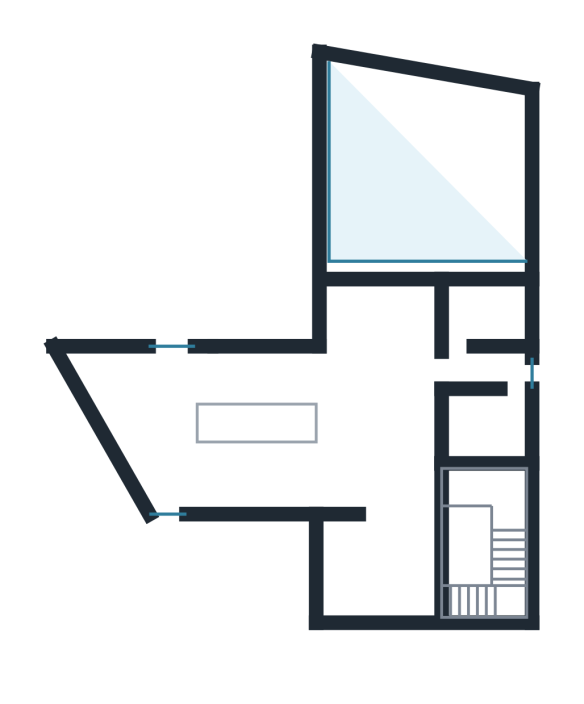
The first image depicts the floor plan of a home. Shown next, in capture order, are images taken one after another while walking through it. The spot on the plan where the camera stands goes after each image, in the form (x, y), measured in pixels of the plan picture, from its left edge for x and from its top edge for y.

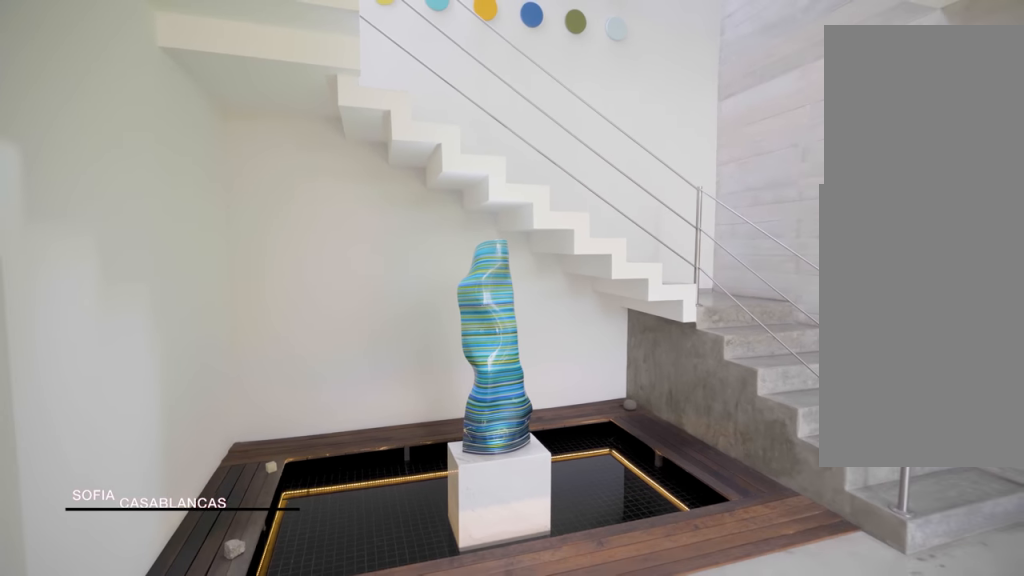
(401, 564)
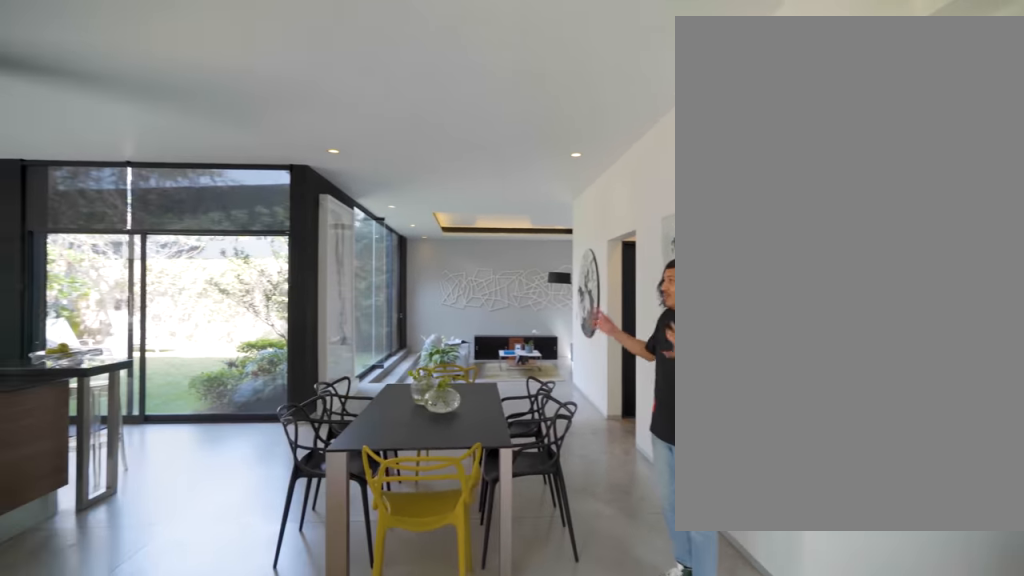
(403, 571)
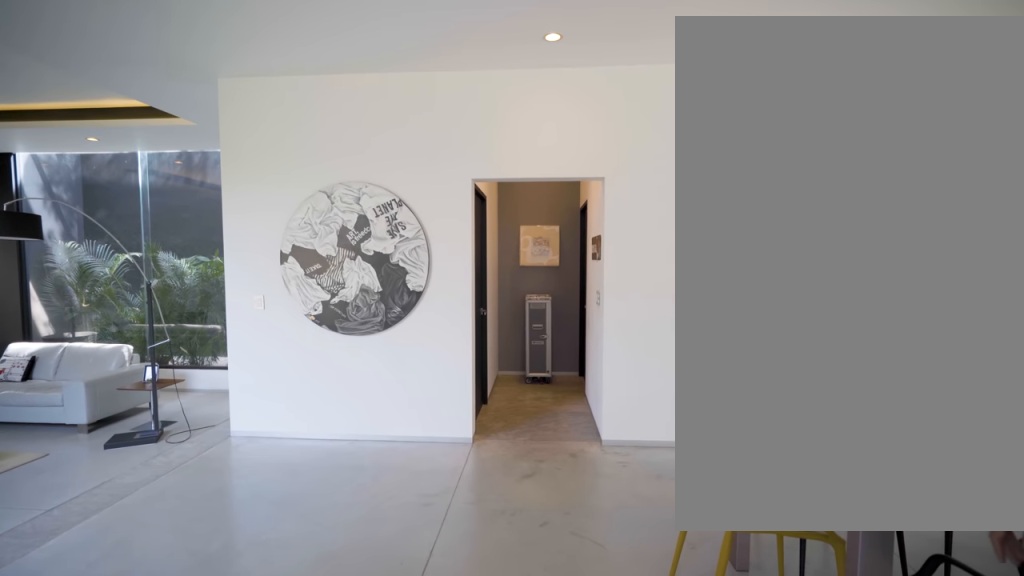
(319, 382)
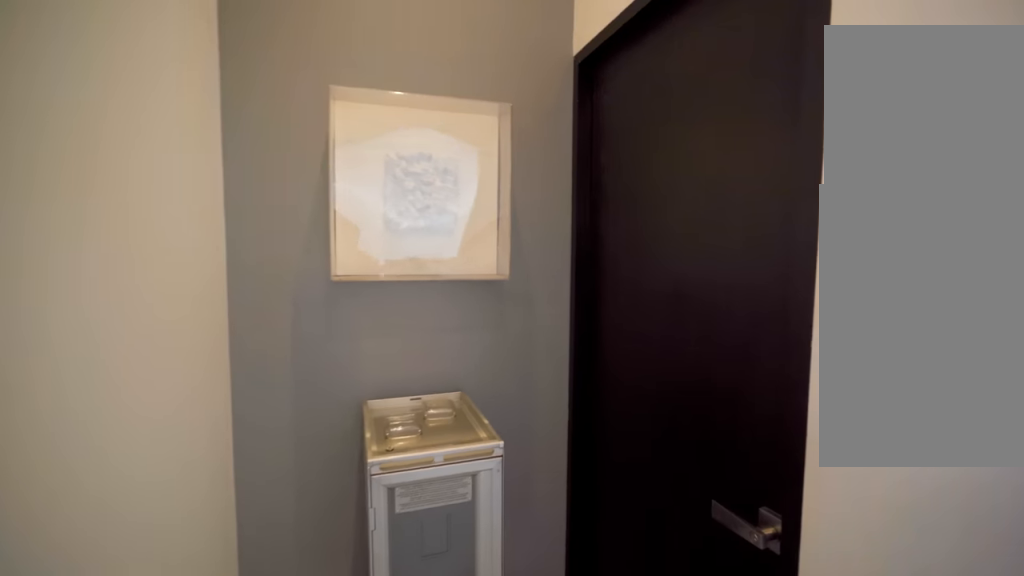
(458, 361)
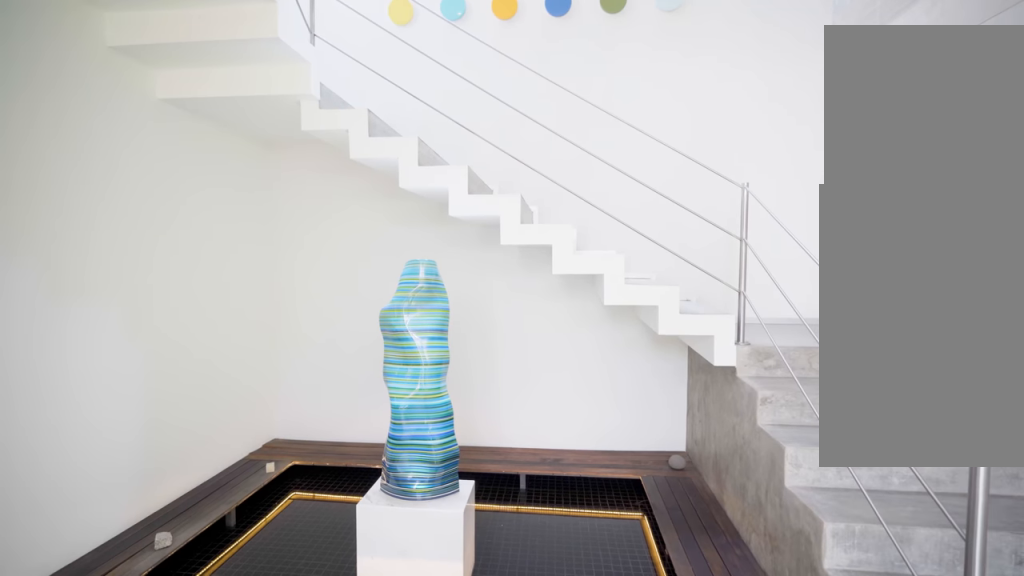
(381, 489)
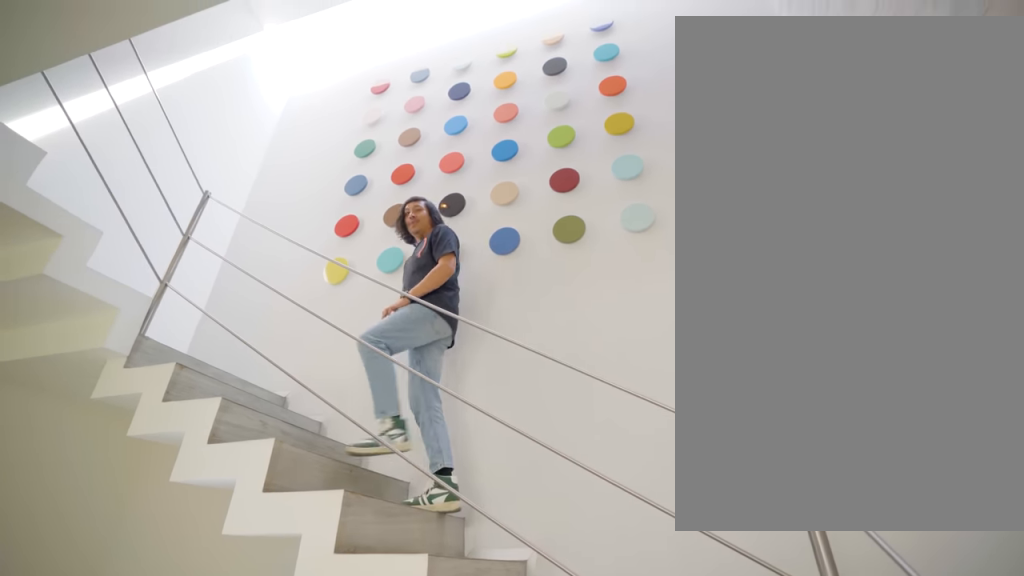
(413, 543)
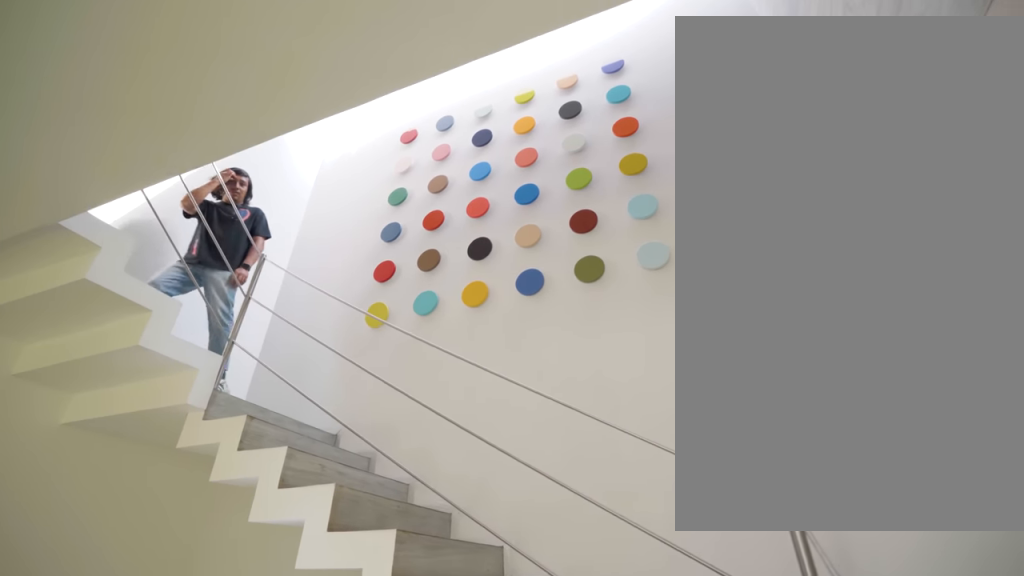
(413, 543)
